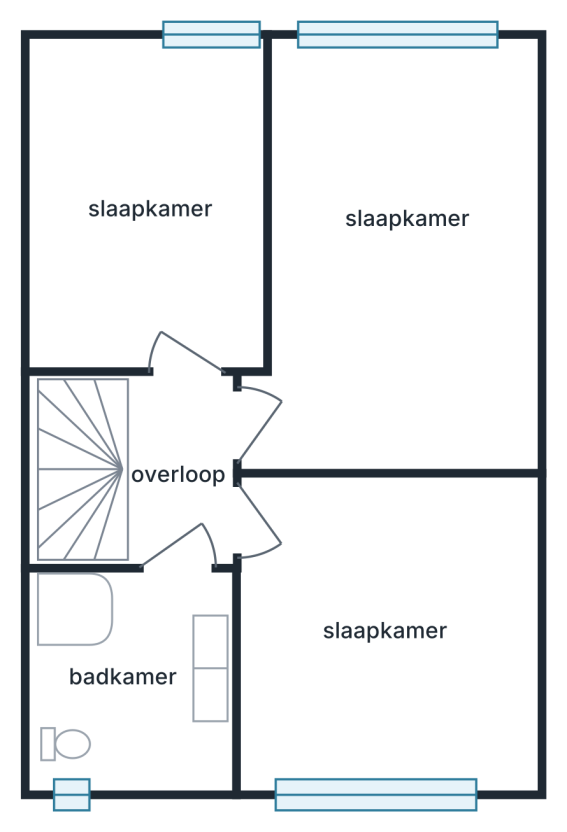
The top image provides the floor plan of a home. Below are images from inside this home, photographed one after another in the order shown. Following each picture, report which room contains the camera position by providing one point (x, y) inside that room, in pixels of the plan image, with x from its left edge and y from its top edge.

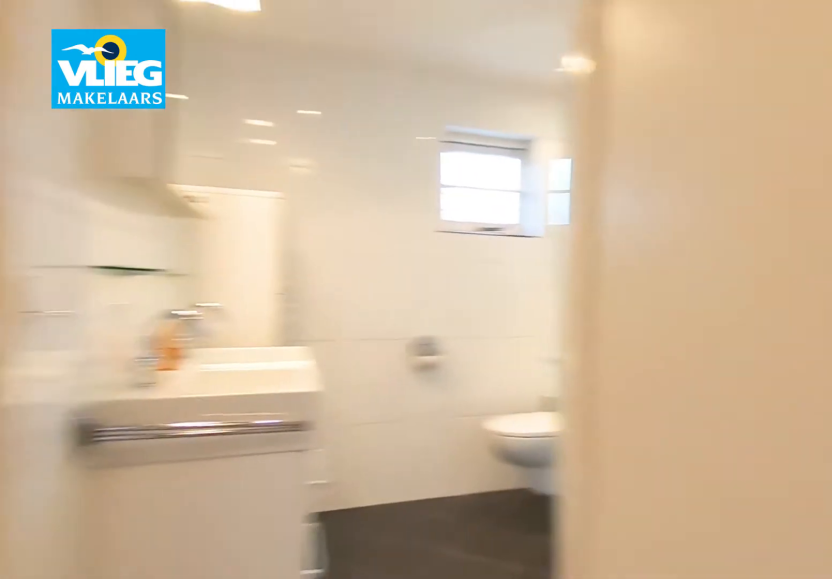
(177, 478)
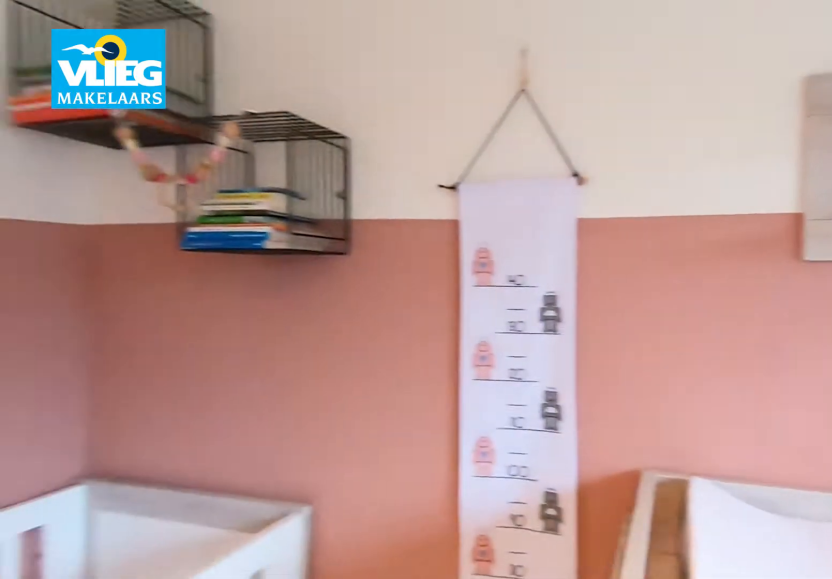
(384, 629)
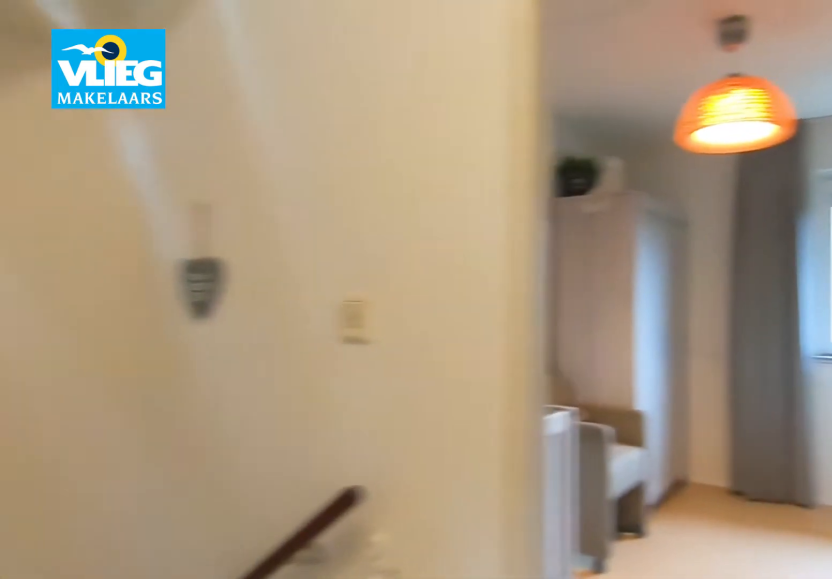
(177, 478)
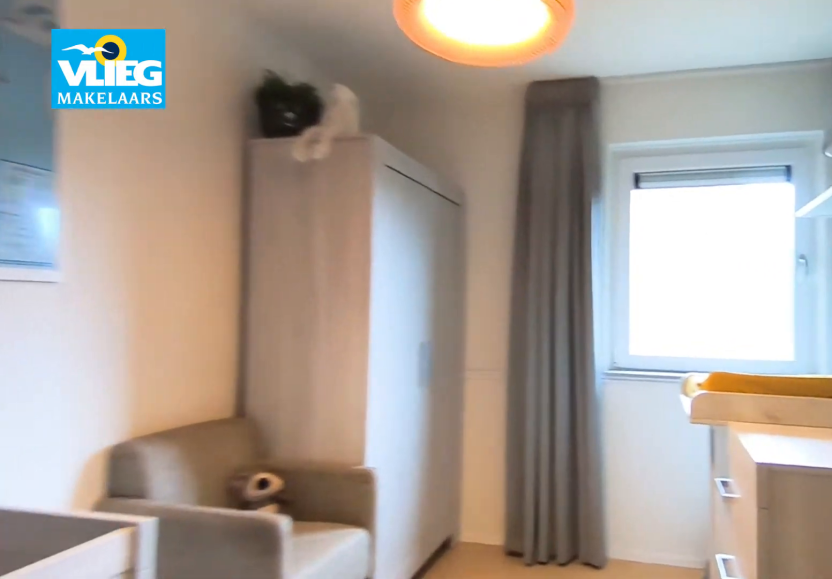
(137, 182)
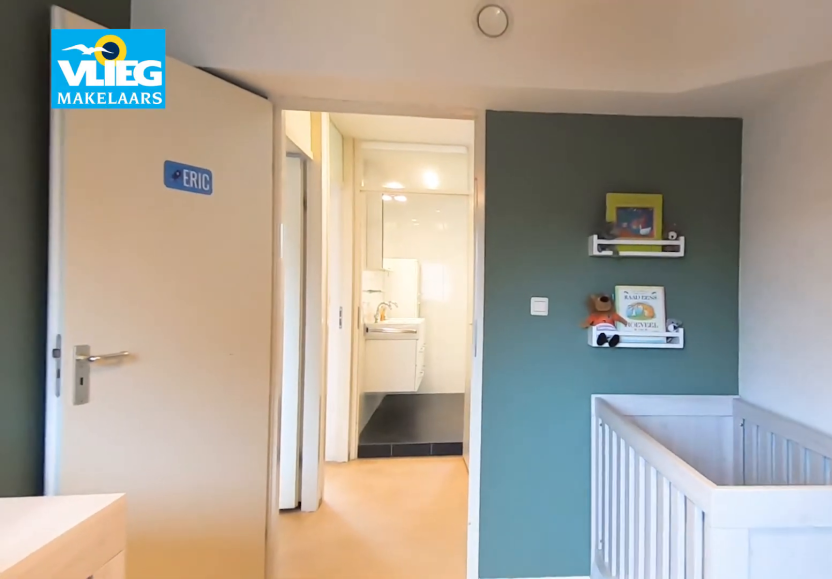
(137, 182)
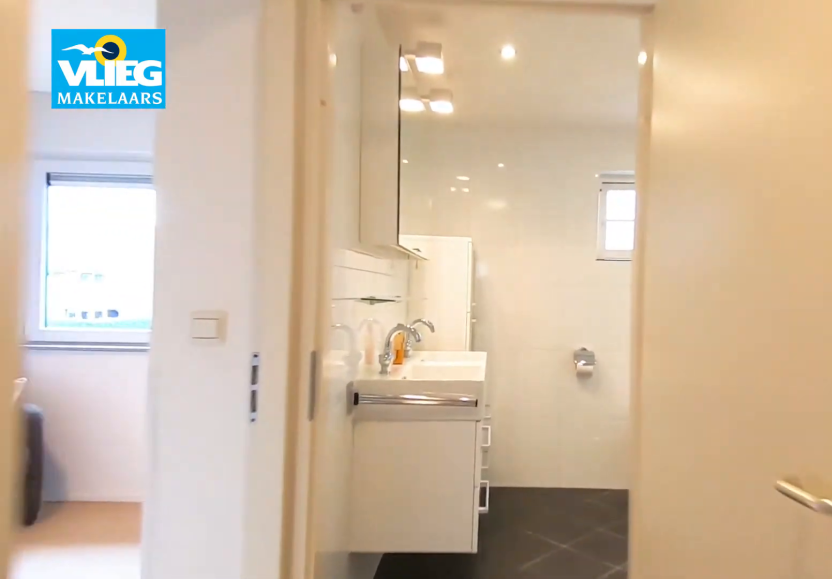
(177, 478)
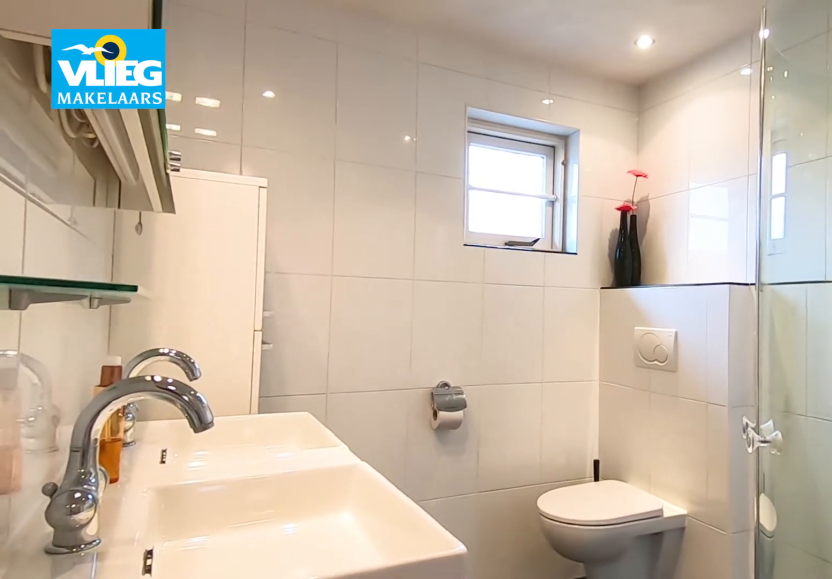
(135, 674)
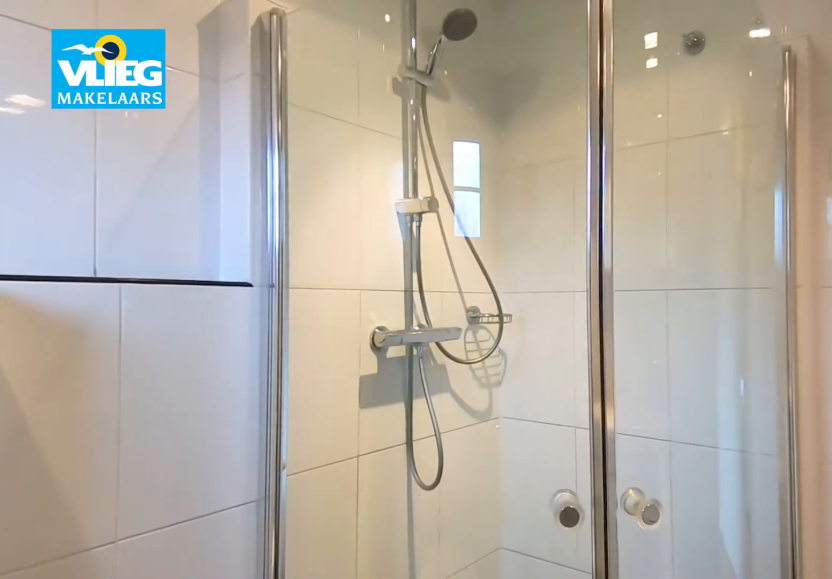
(135, 674)
